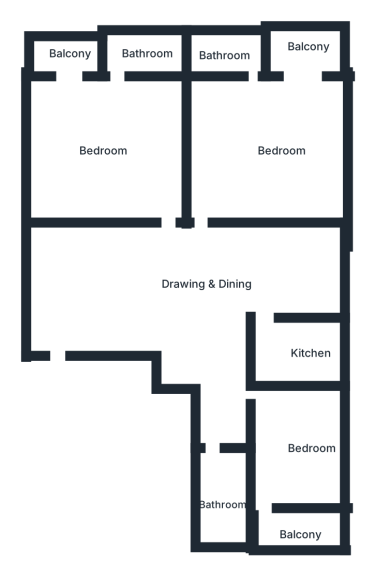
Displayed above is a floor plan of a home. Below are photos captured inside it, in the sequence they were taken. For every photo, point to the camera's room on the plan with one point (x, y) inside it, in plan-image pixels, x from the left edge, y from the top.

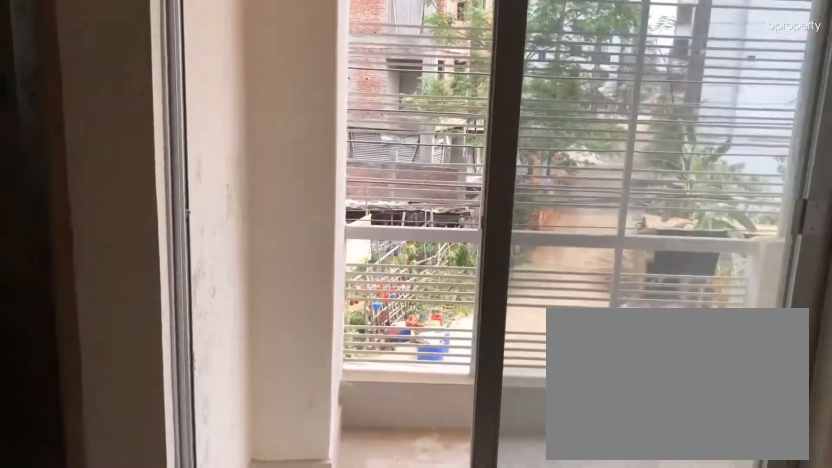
(306, 85)
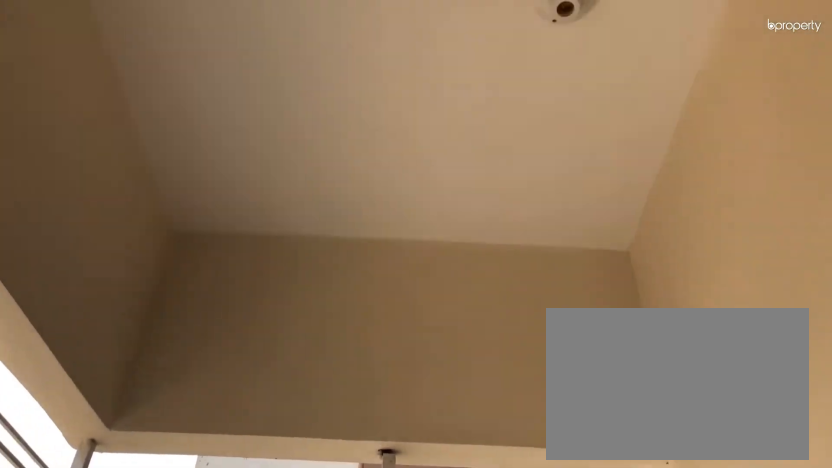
(305, 60)
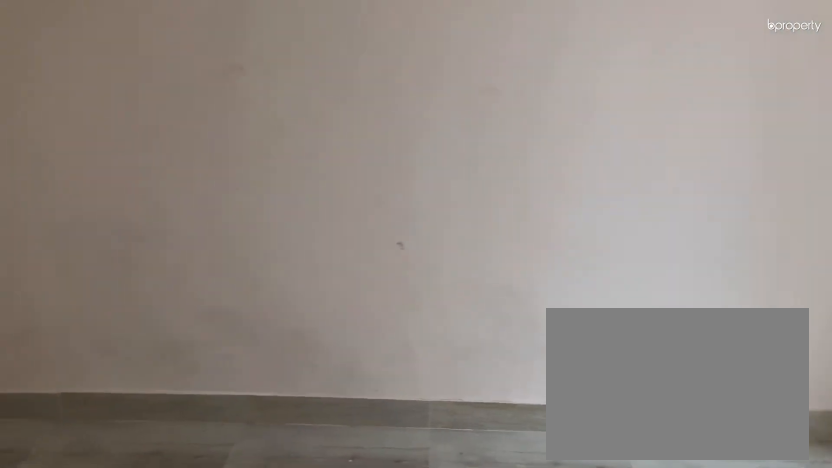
(110, 95)
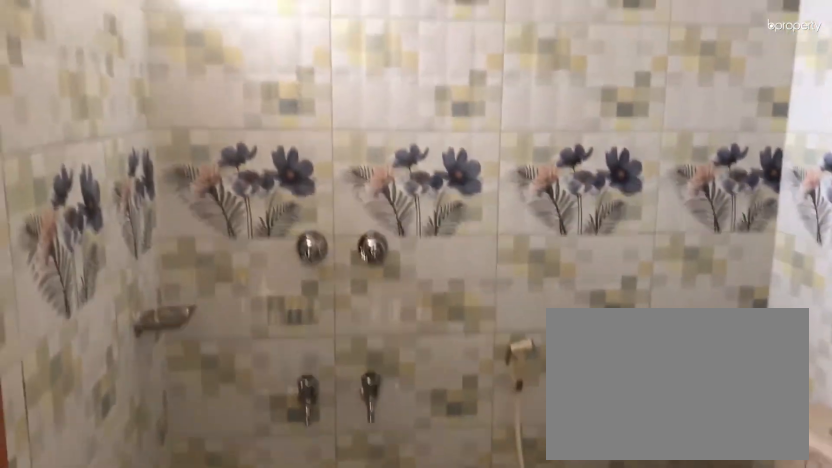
(110, 95)
